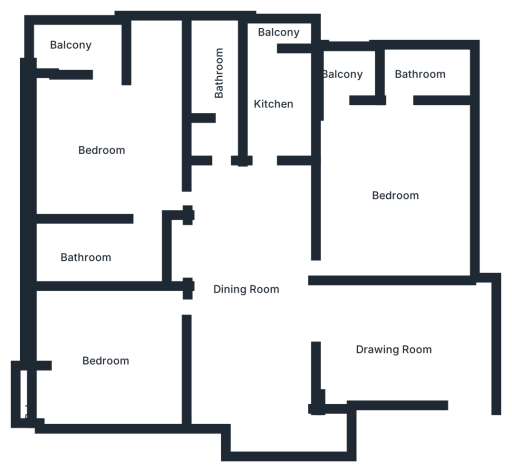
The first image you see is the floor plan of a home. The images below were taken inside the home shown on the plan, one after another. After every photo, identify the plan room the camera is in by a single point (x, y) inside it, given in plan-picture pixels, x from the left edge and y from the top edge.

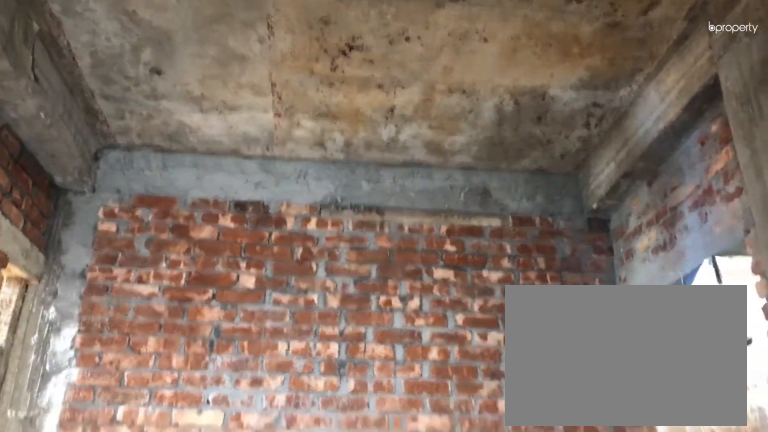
(396, 347)
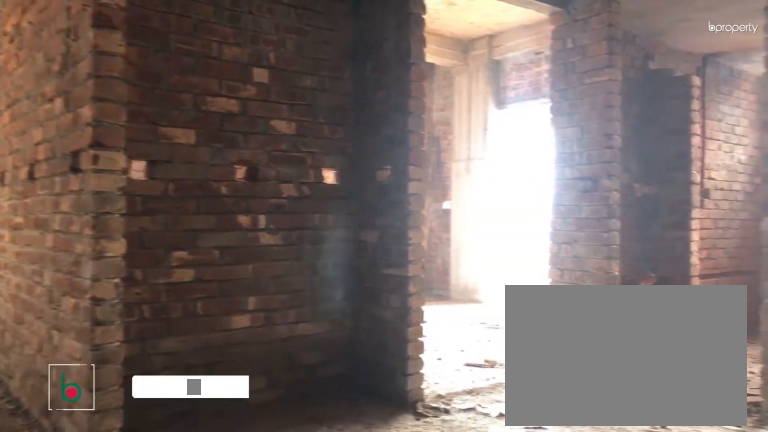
(248, 294)
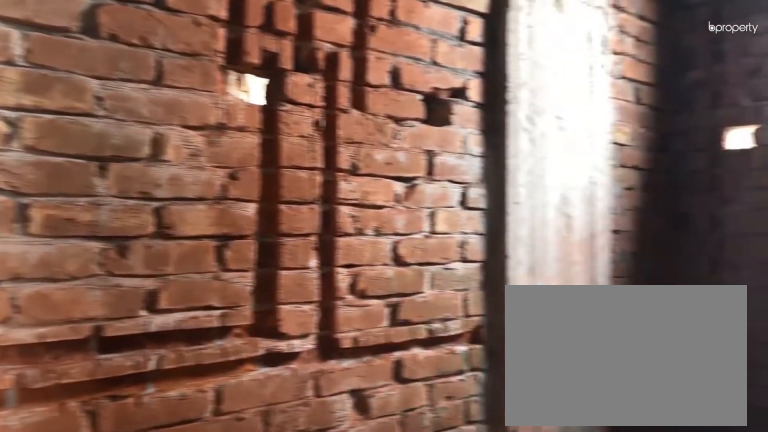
(90, 253)
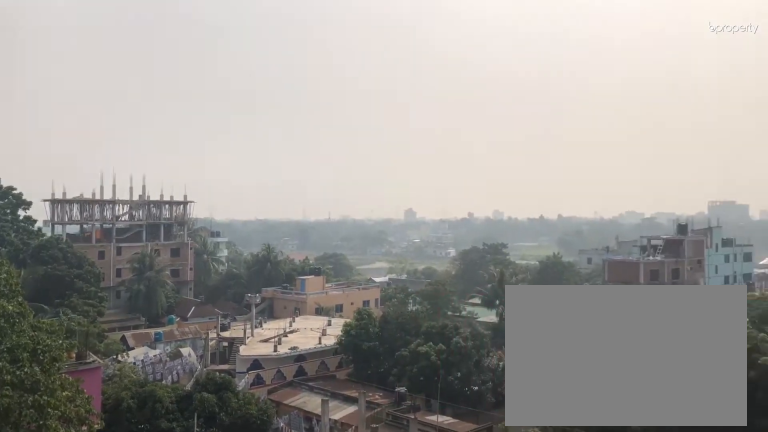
(68, 37)
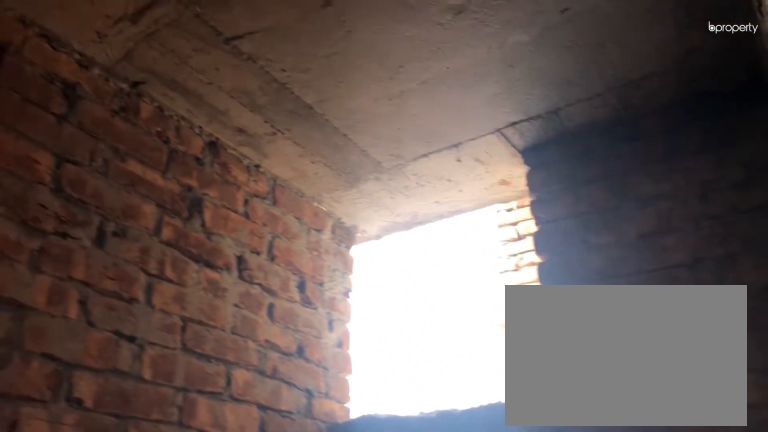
(430, 75)
